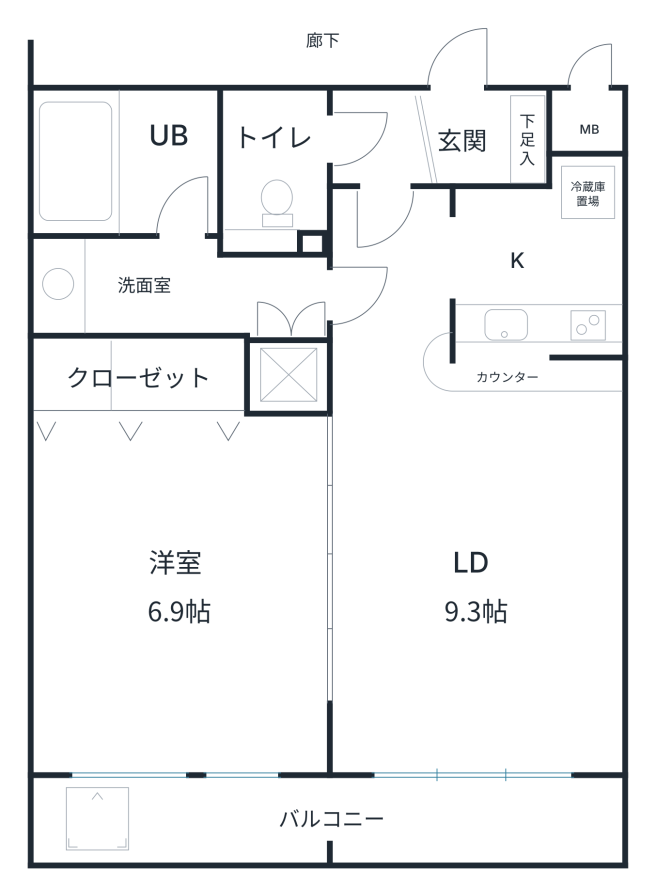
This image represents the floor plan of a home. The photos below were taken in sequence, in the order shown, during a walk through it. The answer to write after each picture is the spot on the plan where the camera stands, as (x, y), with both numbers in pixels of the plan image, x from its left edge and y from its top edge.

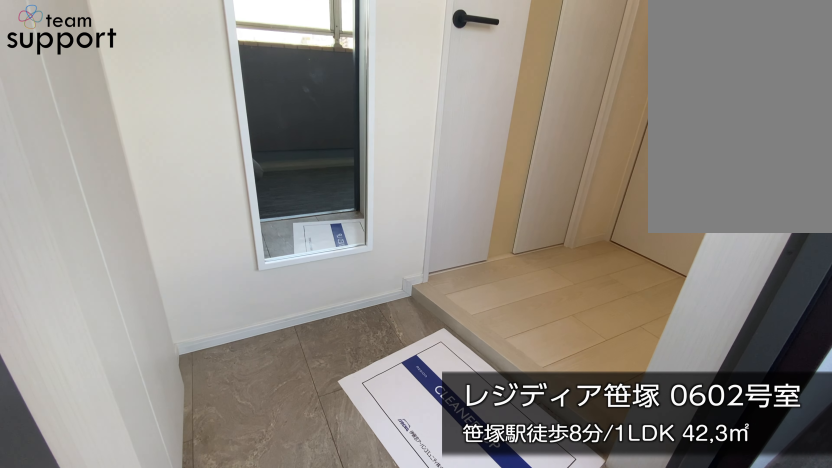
(459, 140)
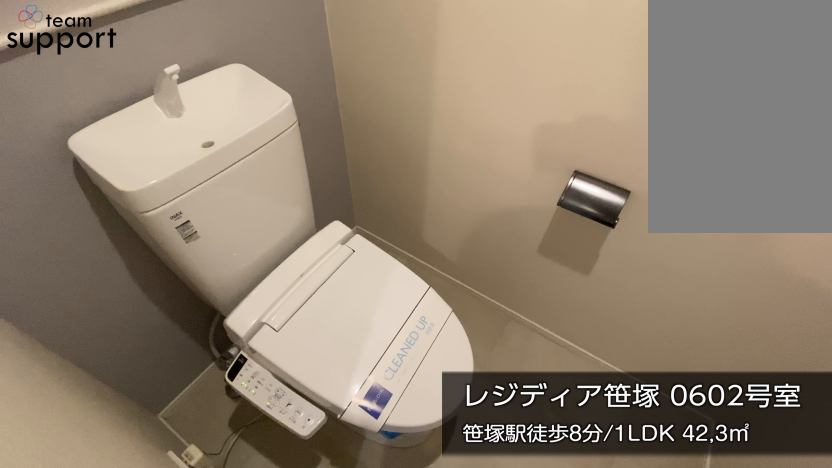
(277, 139)
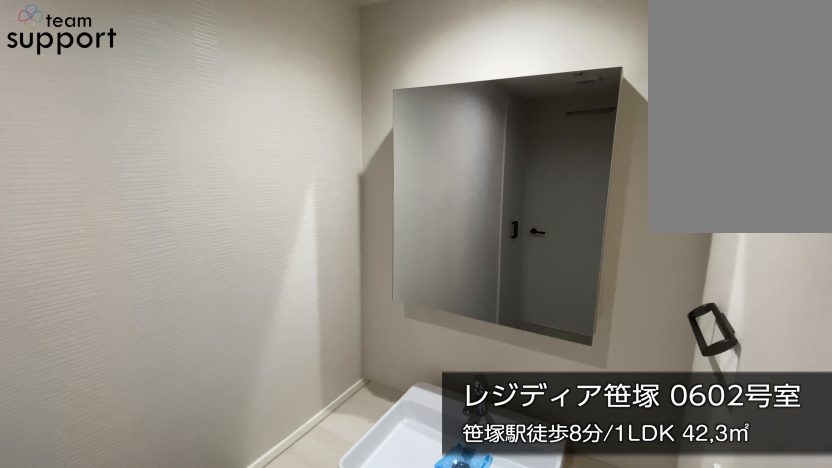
(140, 274)
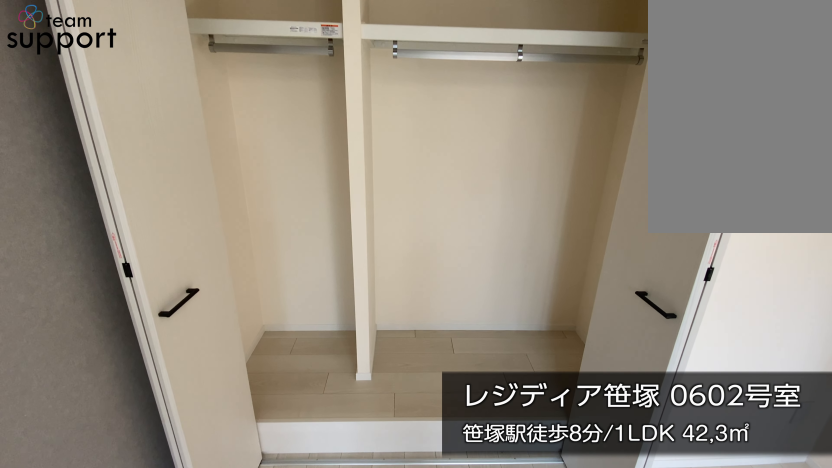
(133, 502)
